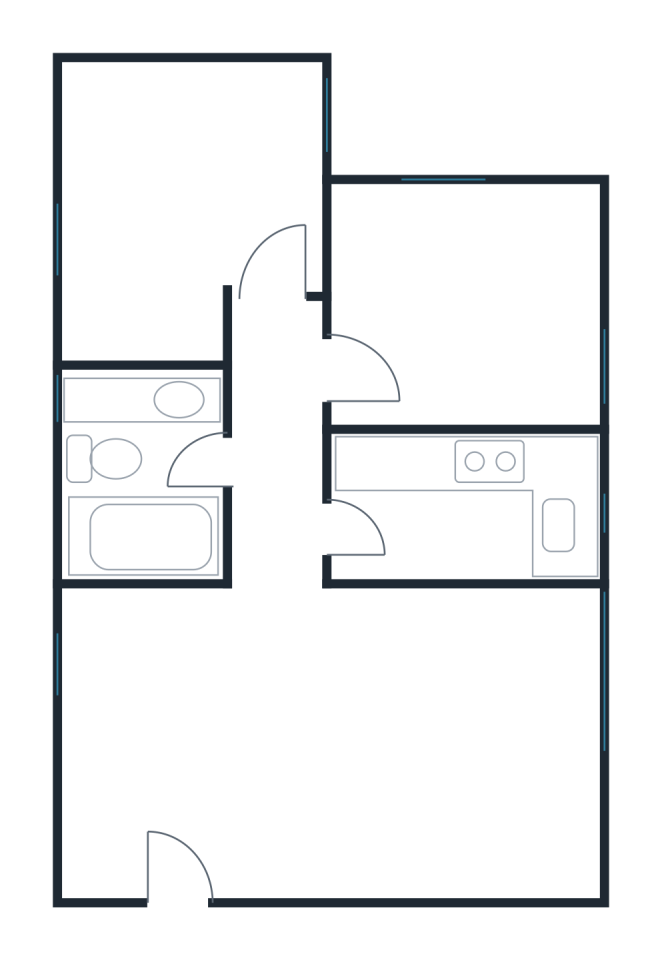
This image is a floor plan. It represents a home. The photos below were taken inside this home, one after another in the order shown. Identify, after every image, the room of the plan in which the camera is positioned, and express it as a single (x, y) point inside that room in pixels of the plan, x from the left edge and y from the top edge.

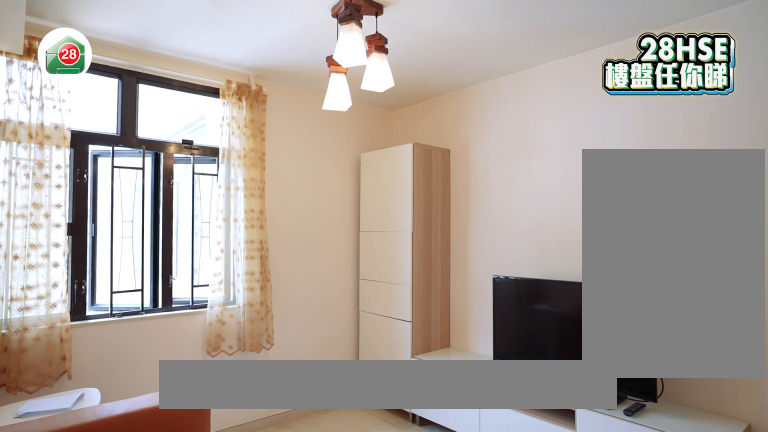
(292, 740)
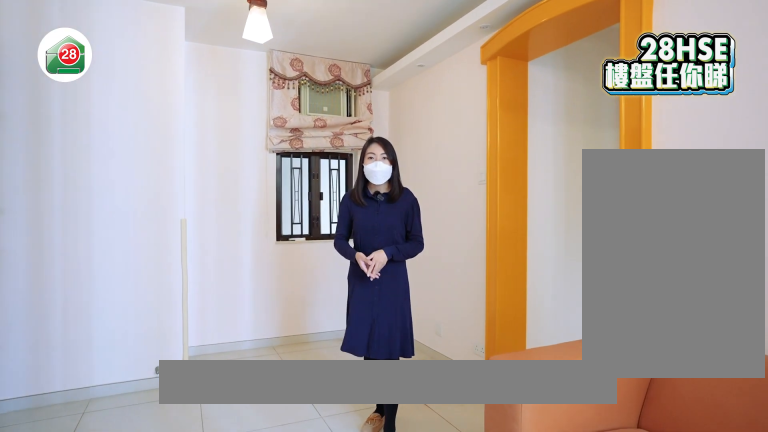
(292, 740)
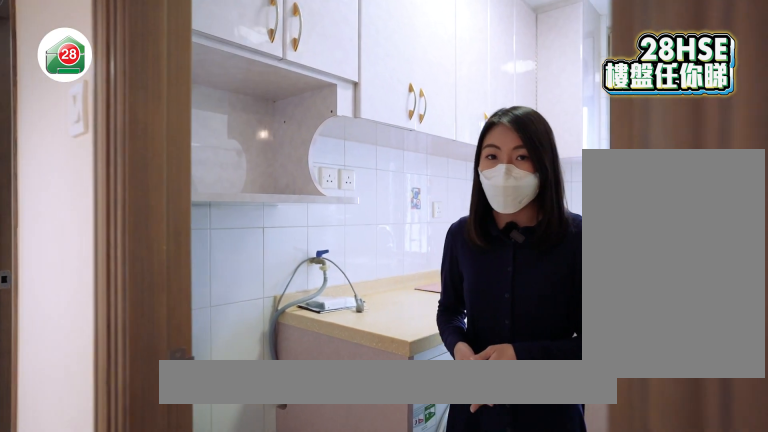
(416, 505)
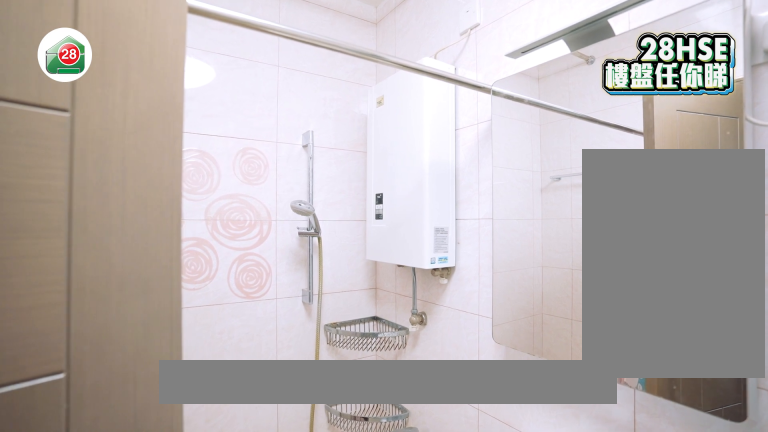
(166, 482)
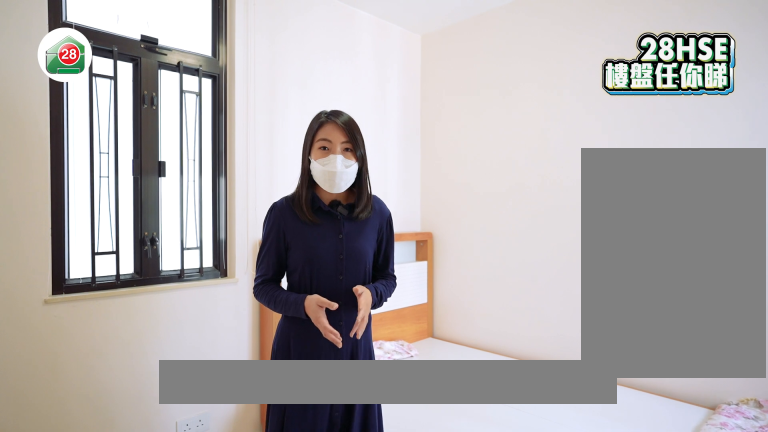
(166, 186)
